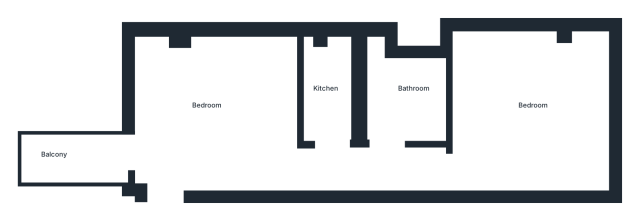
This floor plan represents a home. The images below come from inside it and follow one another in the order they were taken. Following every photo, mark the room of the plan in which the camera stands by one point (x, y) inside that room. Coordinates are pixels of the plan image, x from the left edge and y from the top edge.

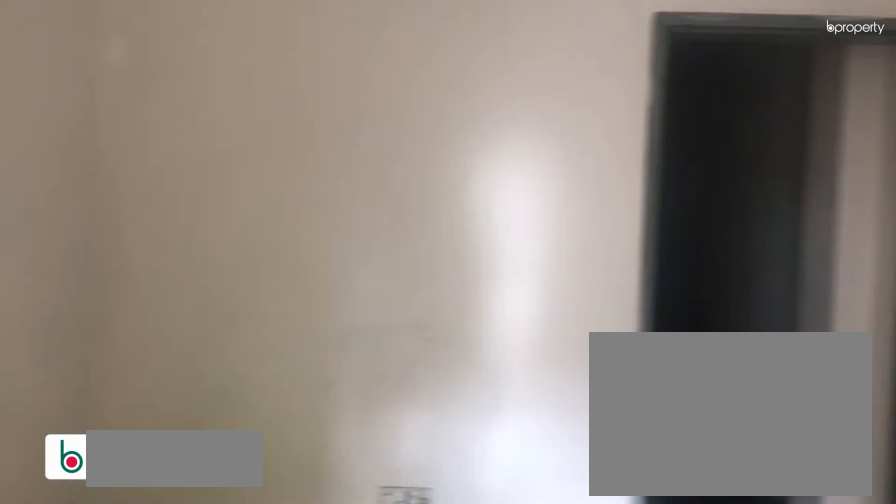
(222, 122)
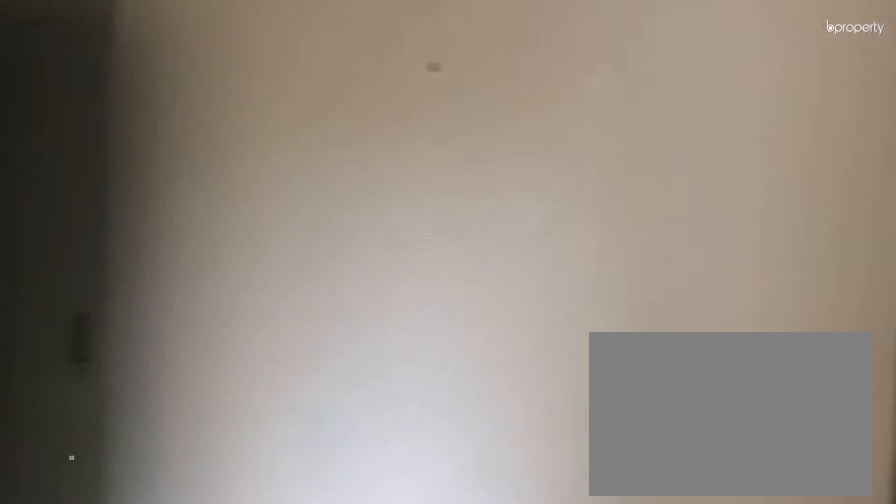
(222, 122)
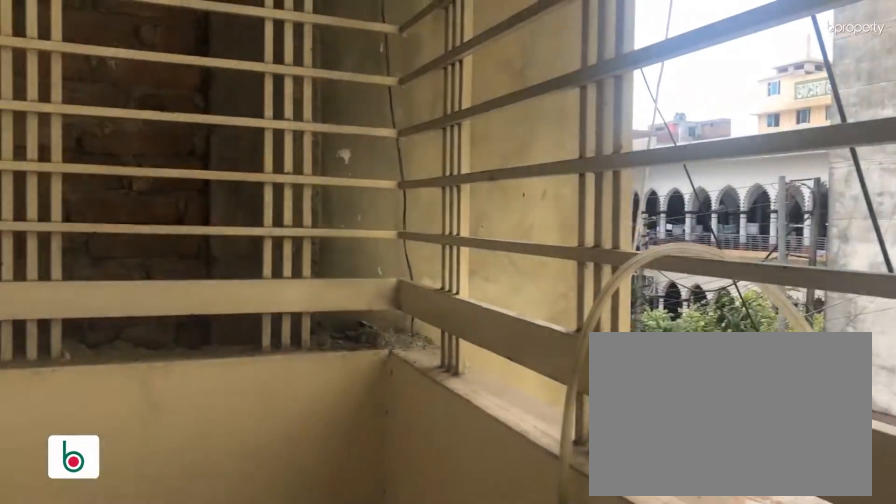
(76, 156)
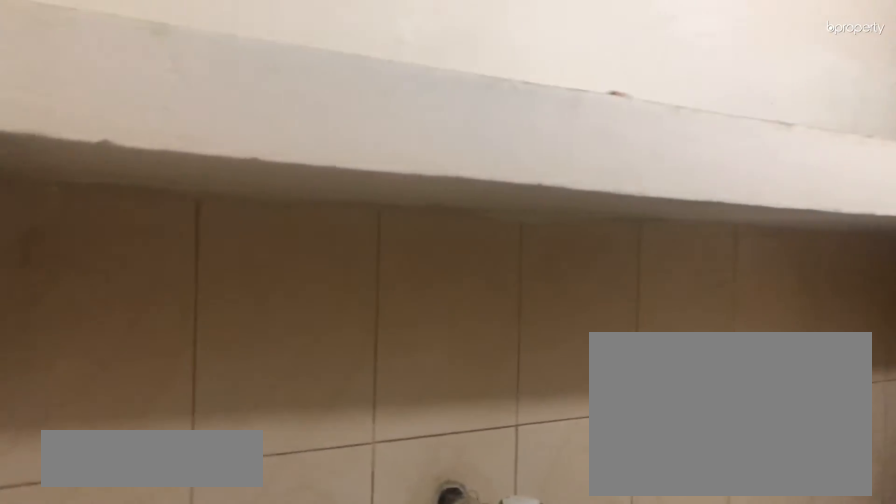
(328, 96)
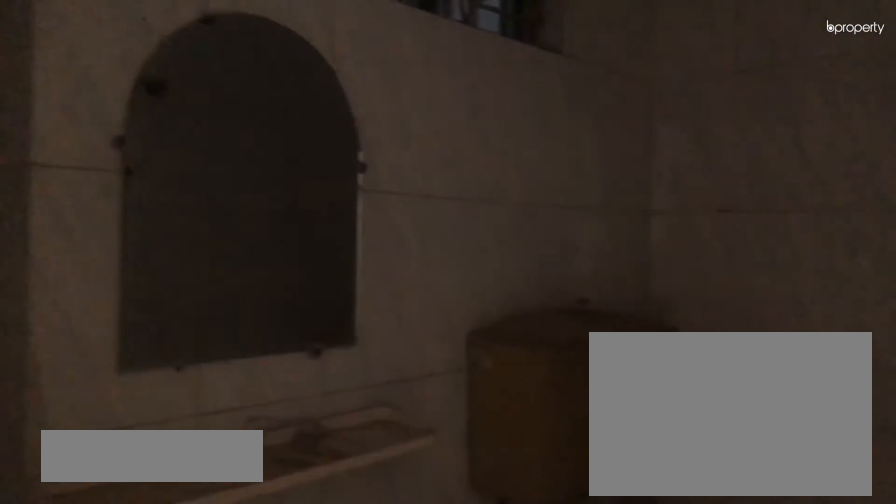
(402, 102)
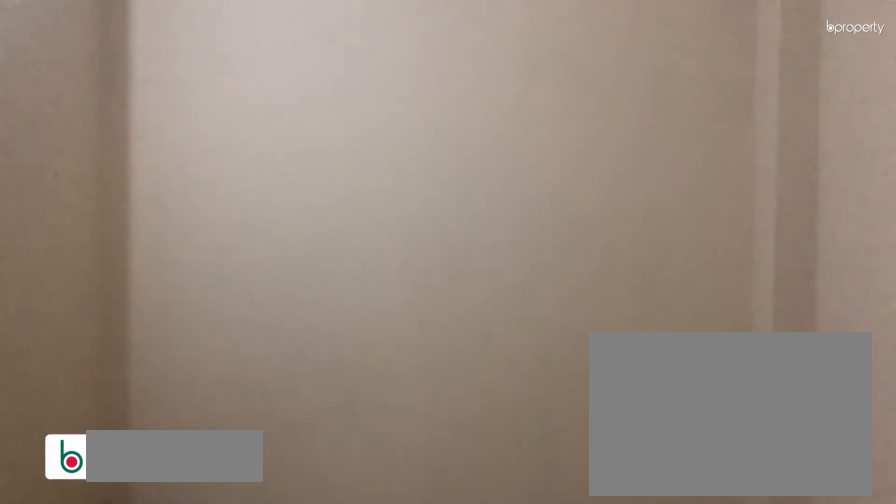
(522, 105)
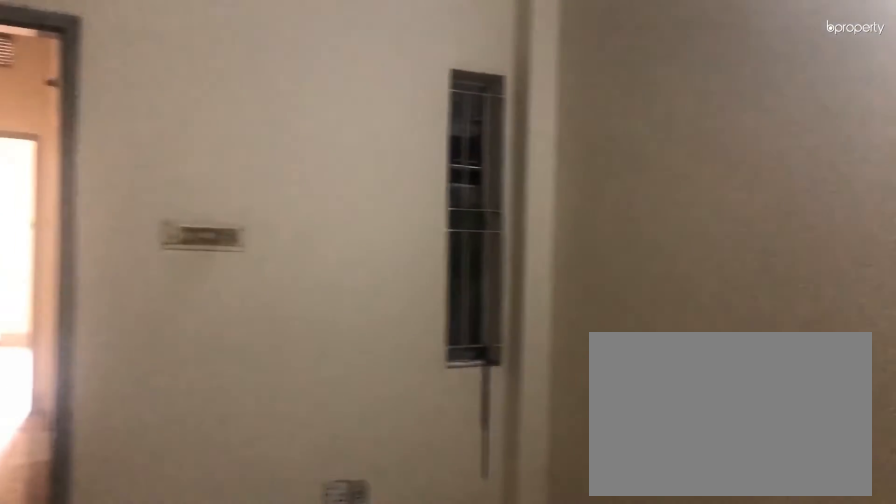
(522, 105)
